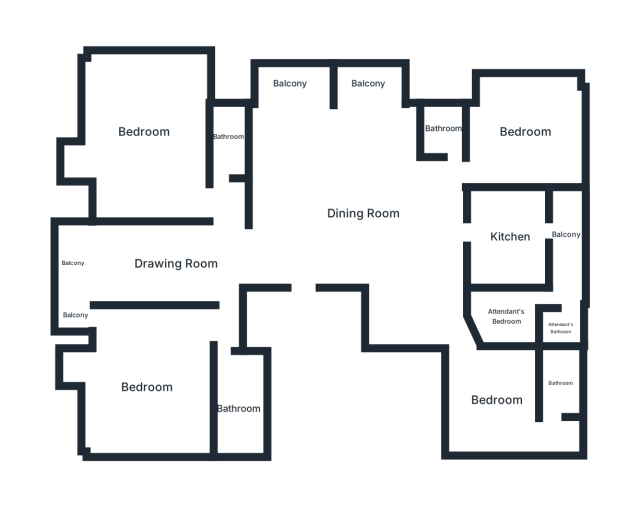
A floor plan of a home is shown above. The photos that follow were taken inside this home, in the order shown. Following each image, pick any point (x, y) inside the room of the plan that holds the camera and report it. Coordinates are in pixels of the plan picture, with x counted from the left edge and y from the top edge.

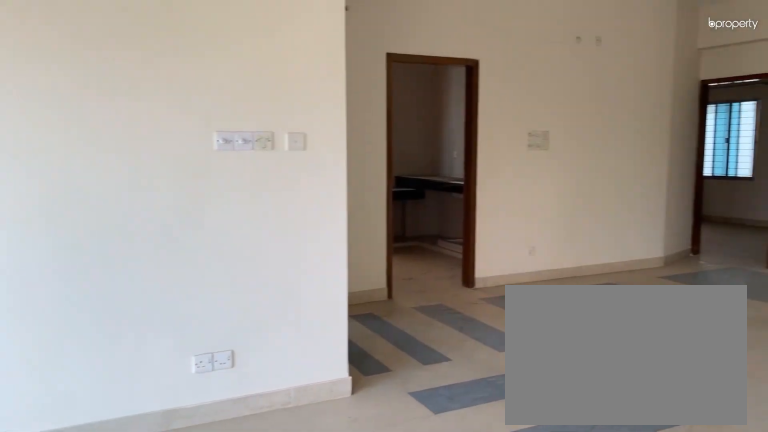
(363, 213)
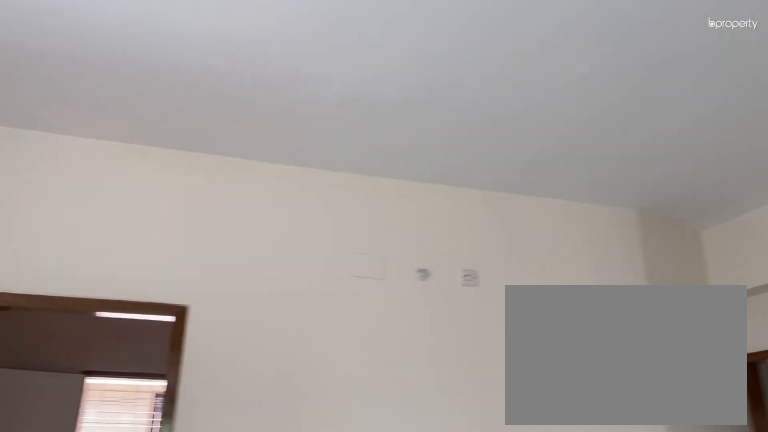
(363, 213)
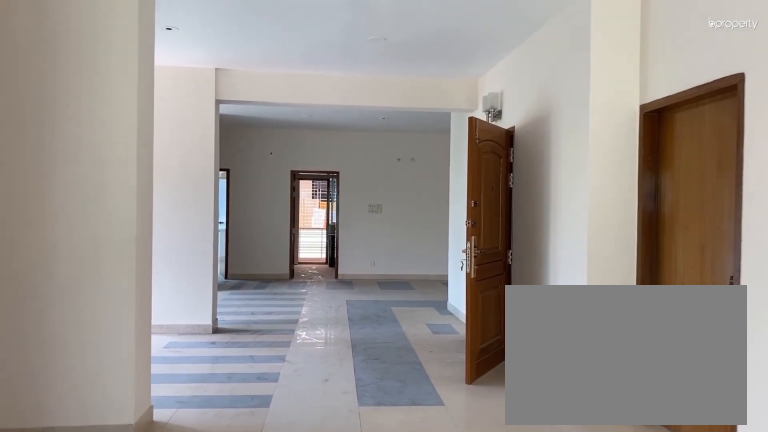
(174, 262)
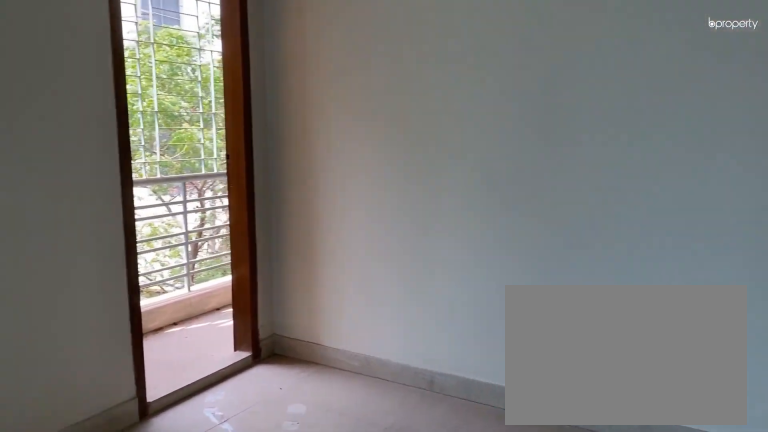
(146, 385)
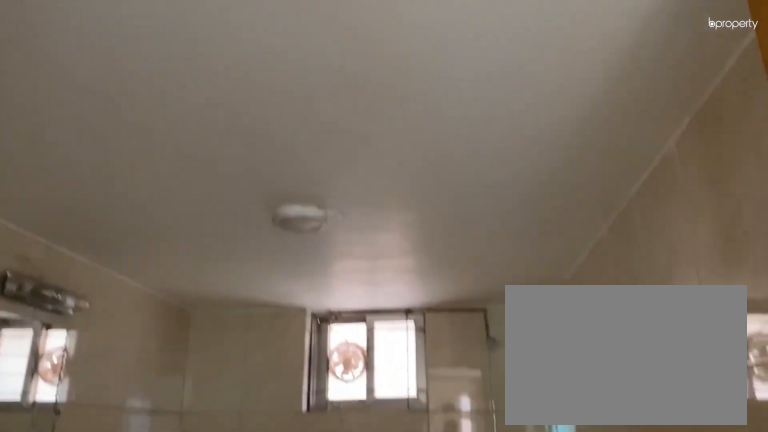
(238, 409)
